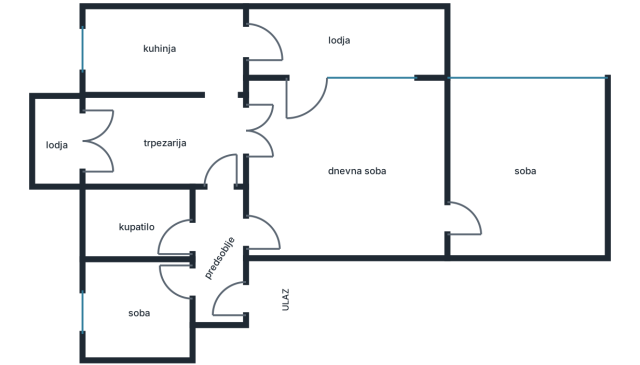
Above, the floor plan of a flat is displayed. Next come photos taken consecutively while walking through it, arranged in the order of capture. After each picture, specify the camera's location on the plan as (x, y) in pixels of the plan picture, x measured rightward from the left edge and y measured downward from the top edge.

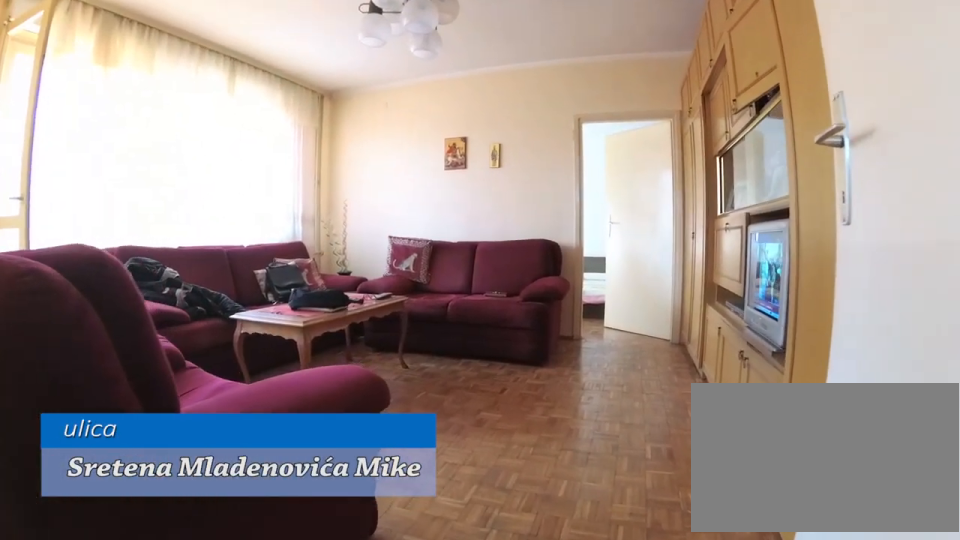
(253, 235)
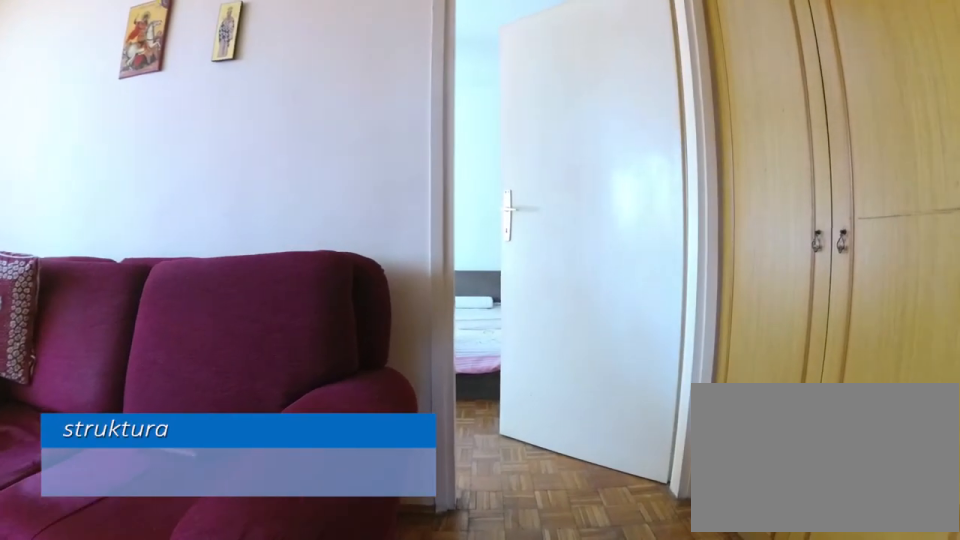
(379, 236)
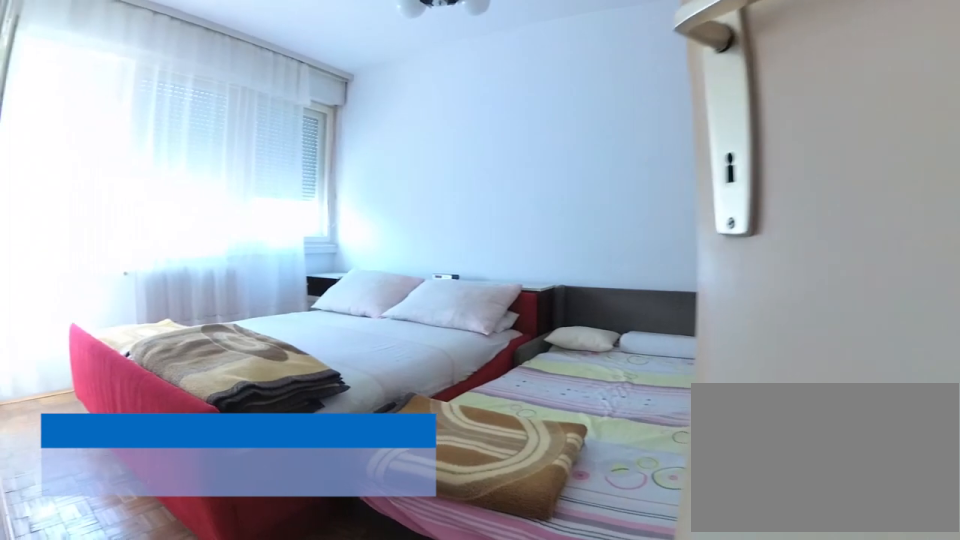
(447, 237)
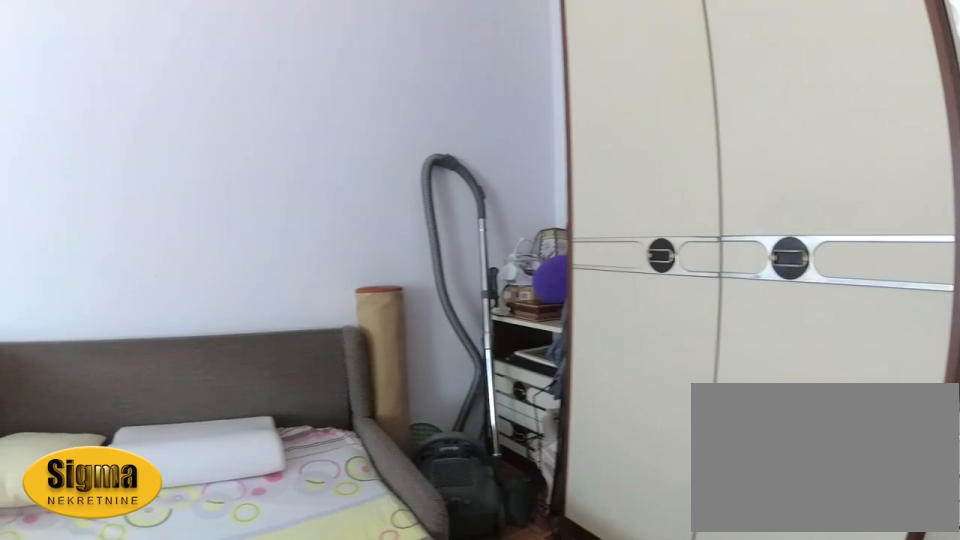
(531, 226)
